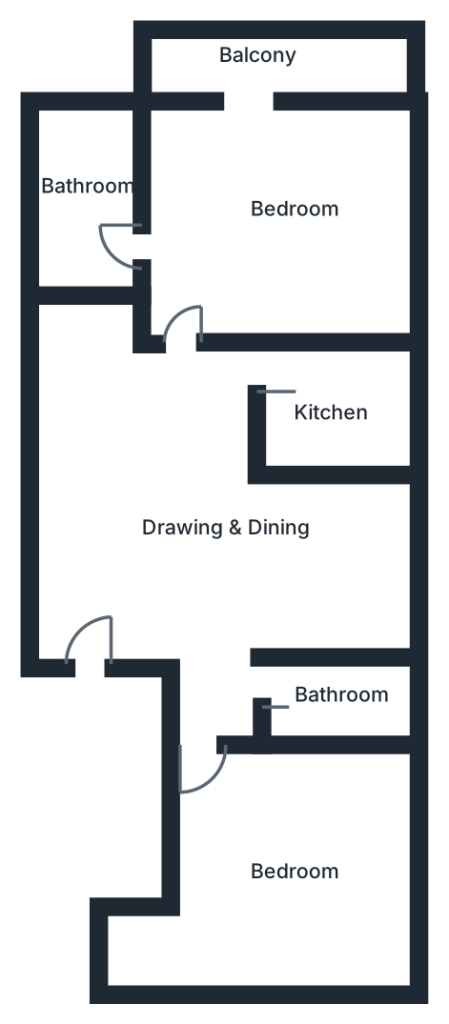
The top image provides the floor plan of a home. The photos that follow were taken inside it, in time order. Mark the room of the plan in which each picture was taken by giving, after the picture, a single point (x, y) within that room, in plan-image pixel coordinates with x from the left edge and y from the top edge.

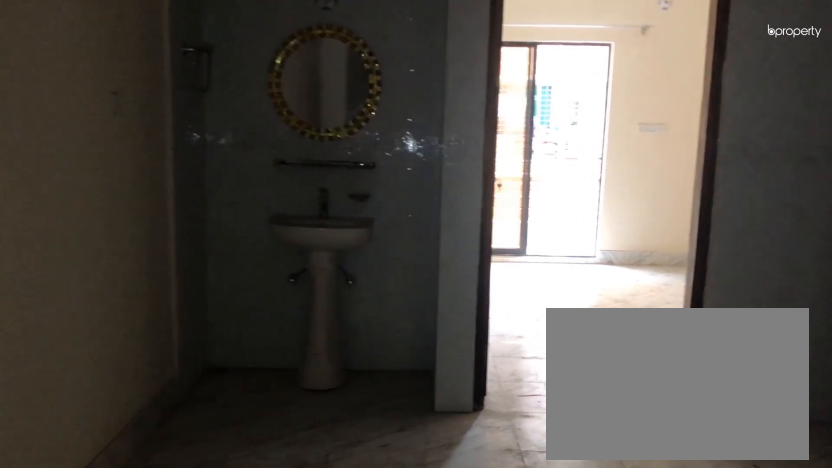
(201, 536)
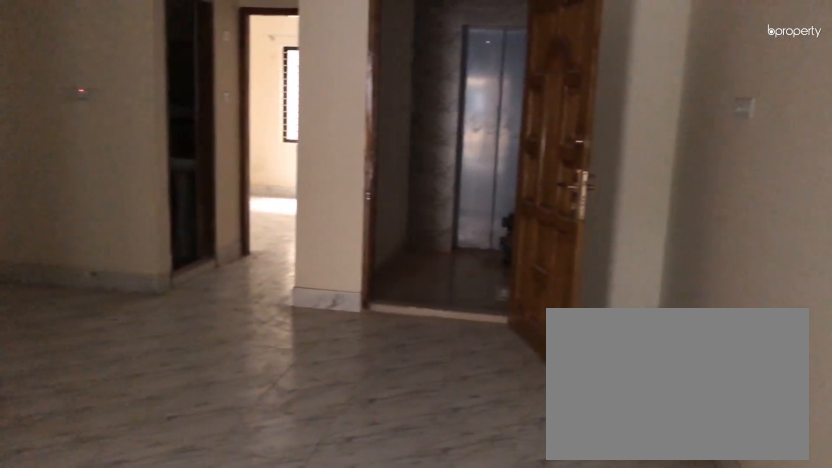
(201, 536)
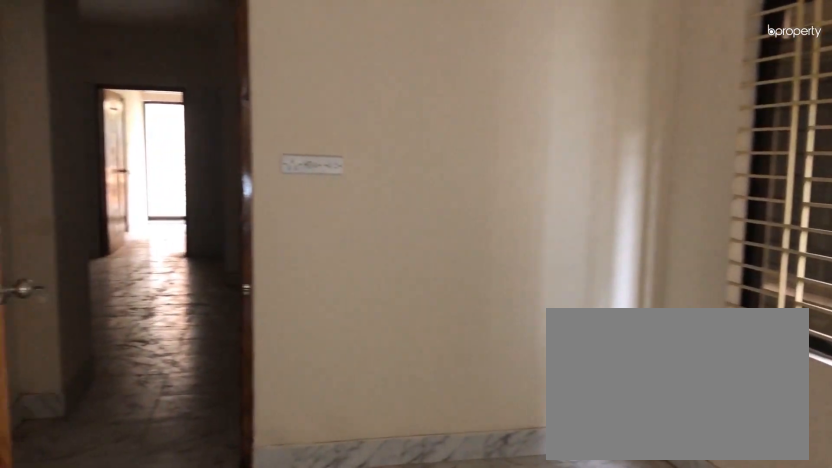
(291, 892)
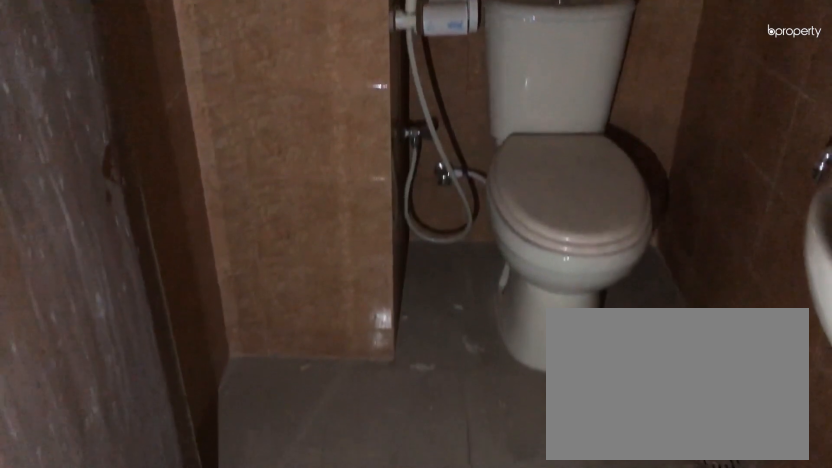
(350, 706)
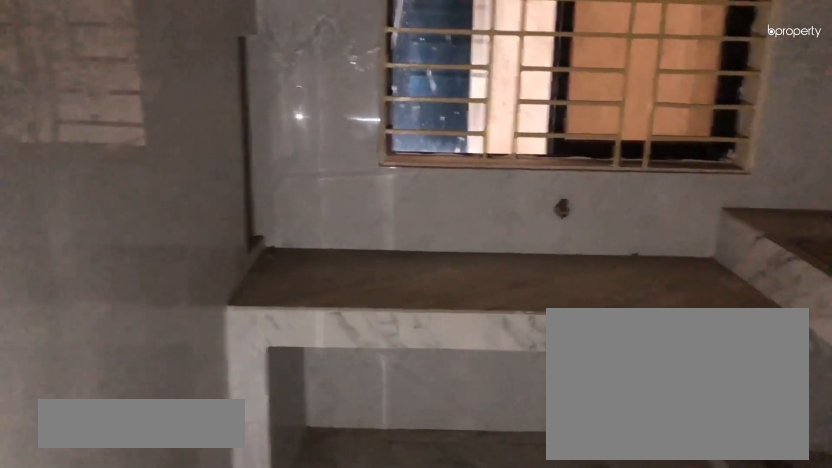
(336, 410)
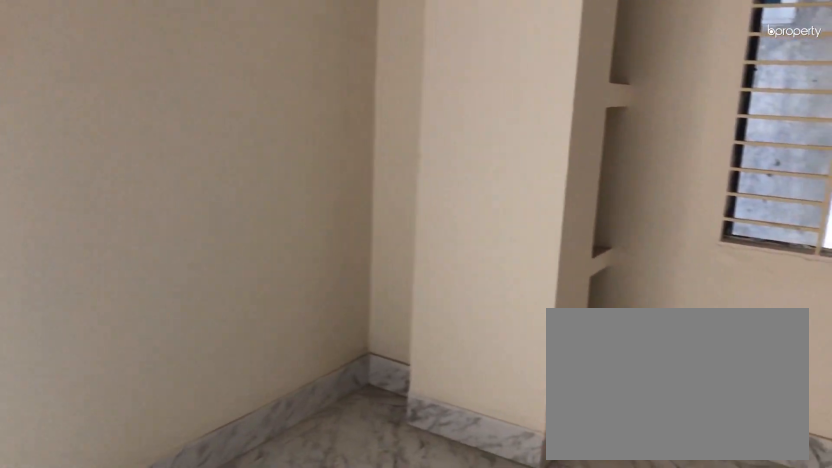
(285, 225)
